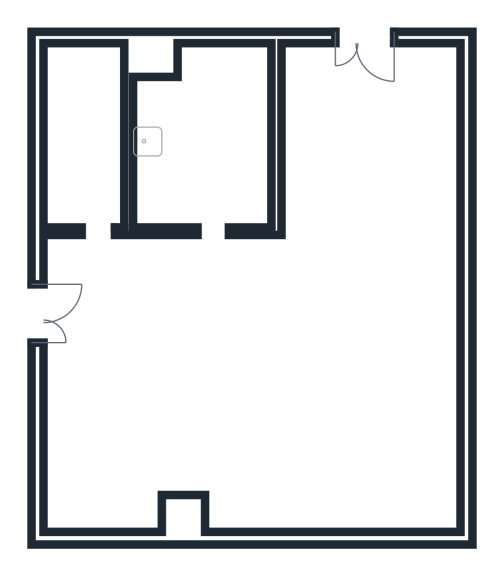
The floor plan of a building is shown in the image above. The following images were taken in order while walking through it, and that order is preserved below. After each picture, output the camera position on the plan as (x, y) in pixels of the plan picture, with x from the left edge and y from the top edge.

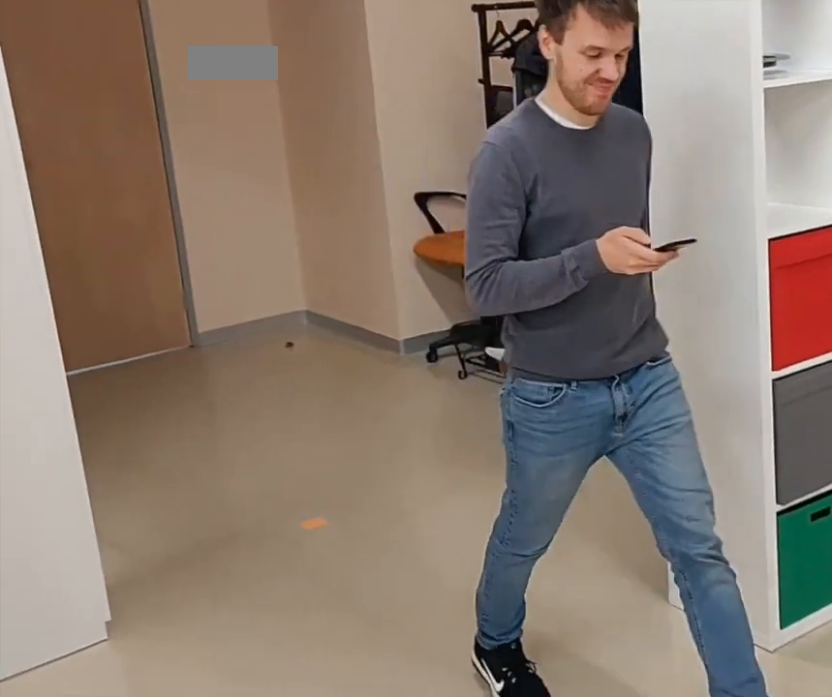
(351, 227)
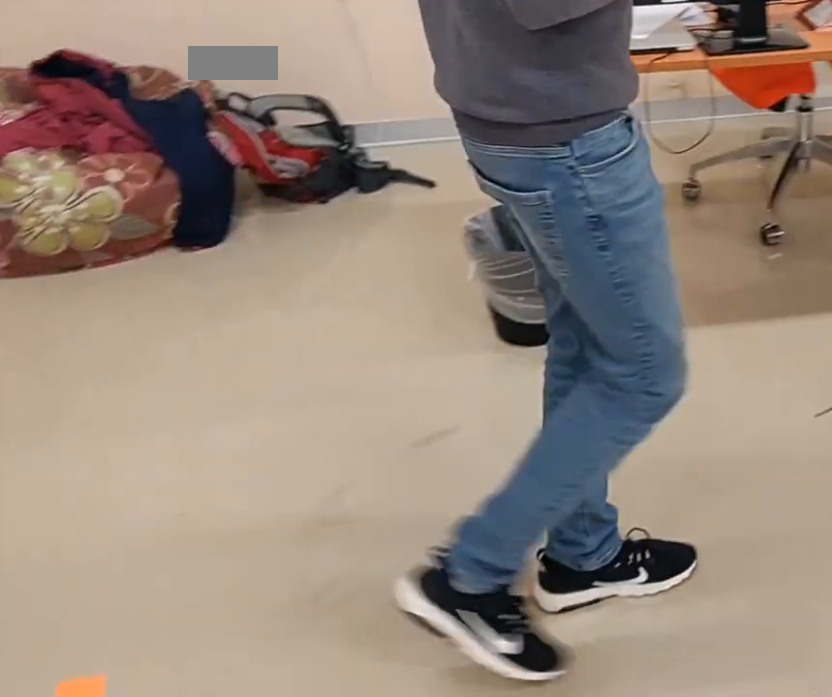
(351, 303)
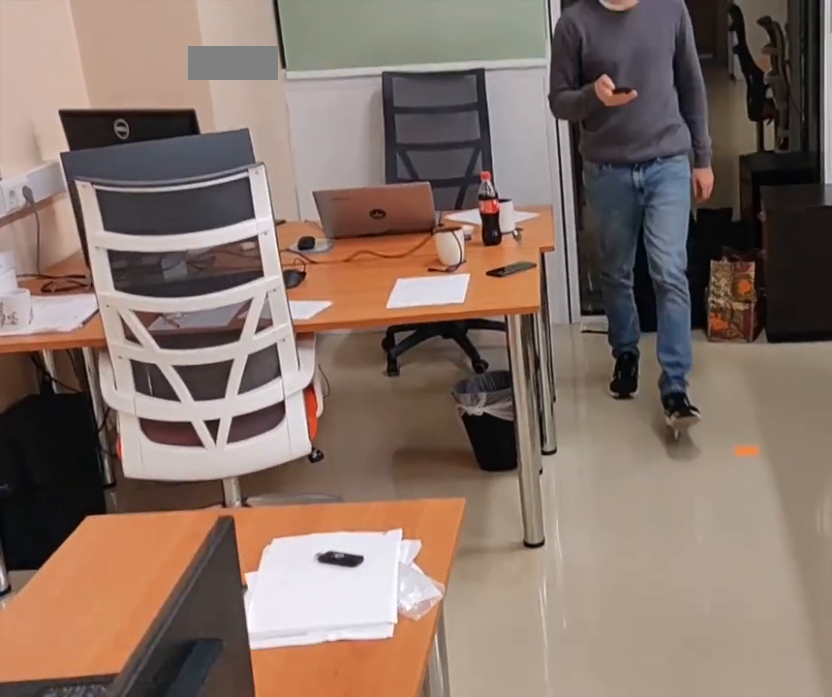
(380, 475)
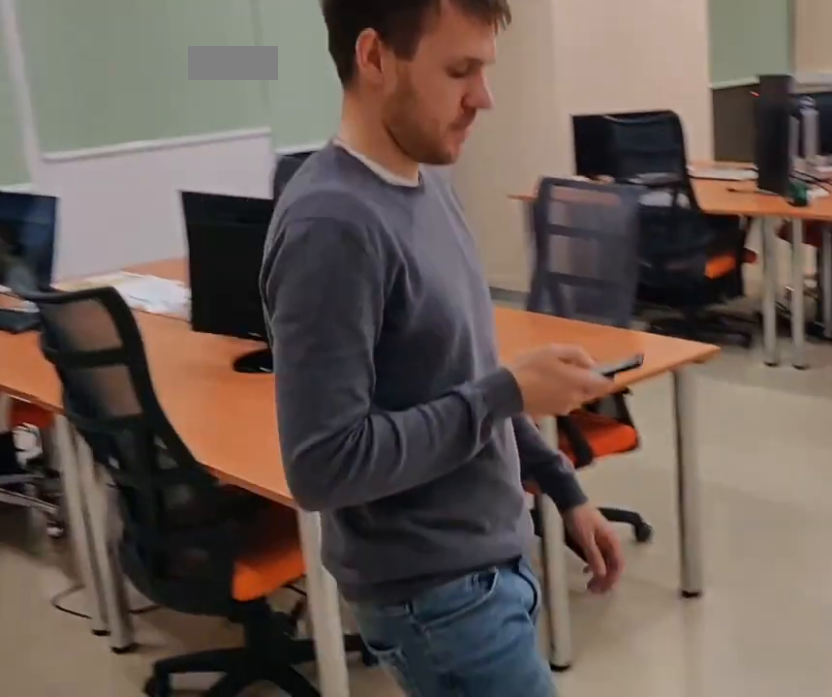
(361, 350)
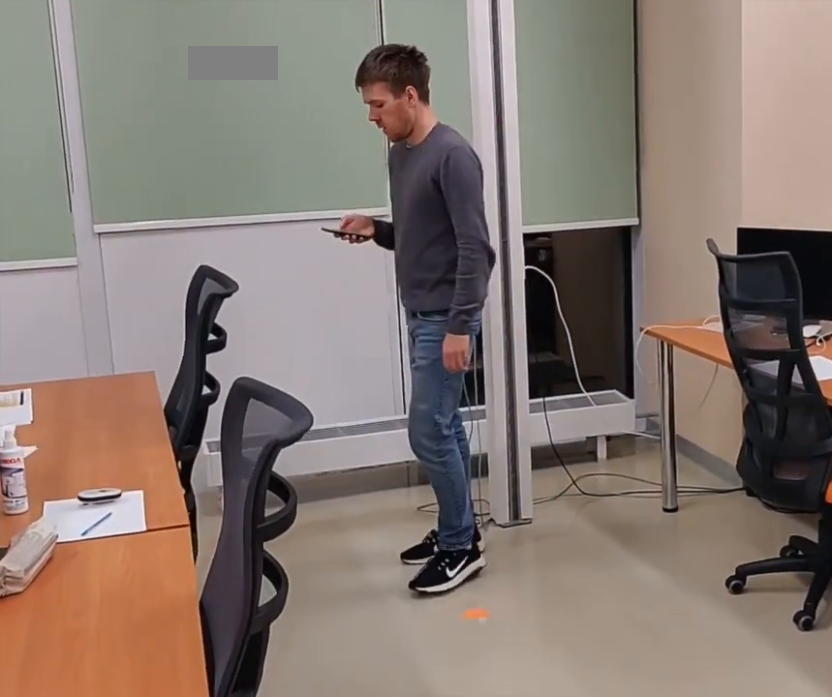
(252, 455)
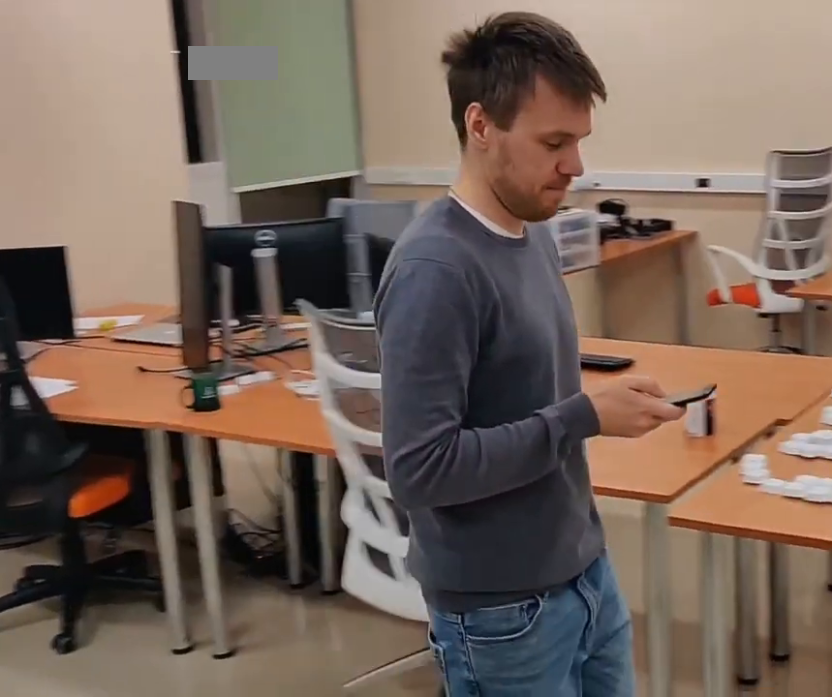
(245, 357)
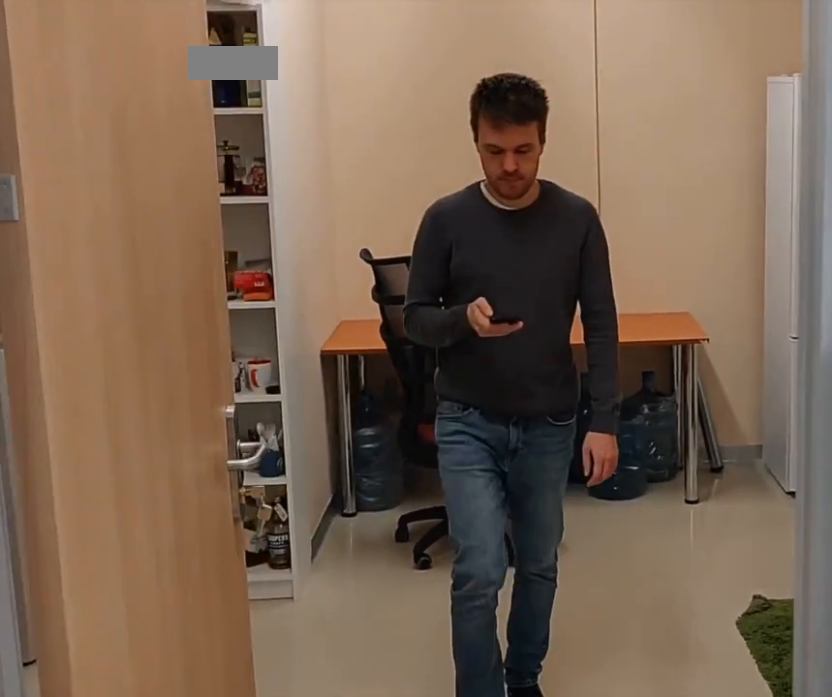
(200, 146)
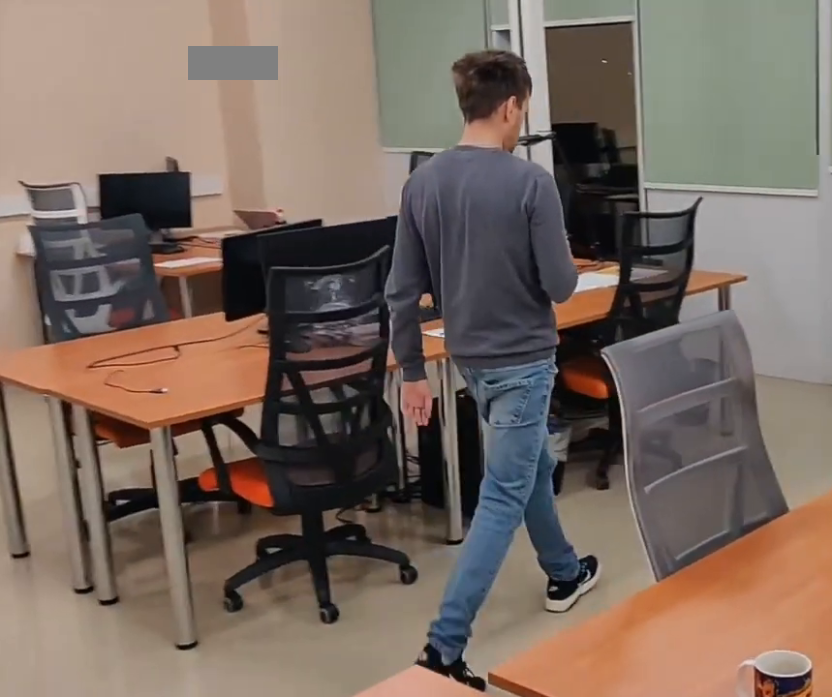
(242, 359)
